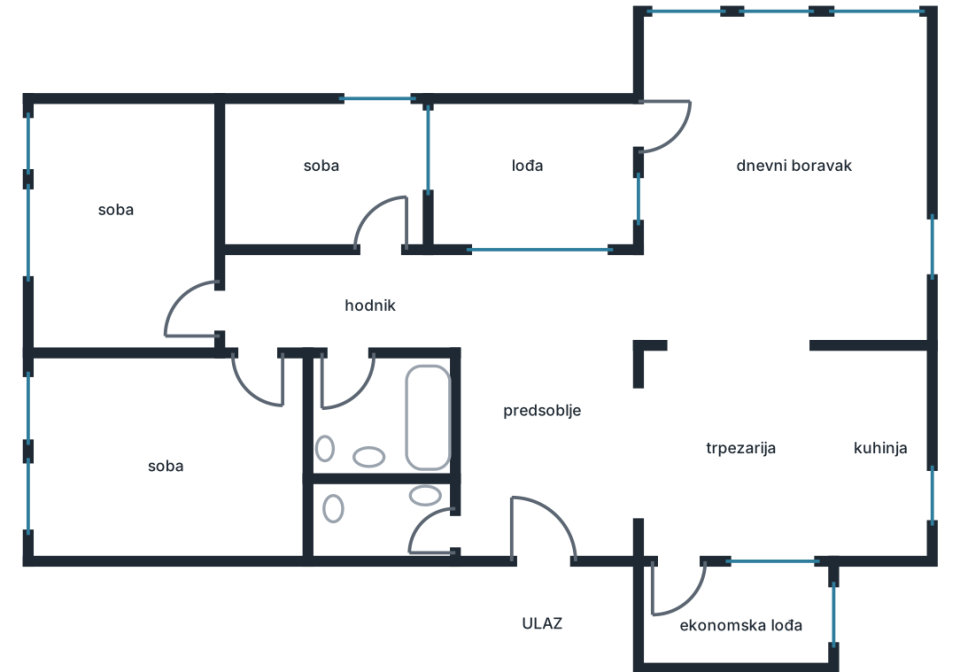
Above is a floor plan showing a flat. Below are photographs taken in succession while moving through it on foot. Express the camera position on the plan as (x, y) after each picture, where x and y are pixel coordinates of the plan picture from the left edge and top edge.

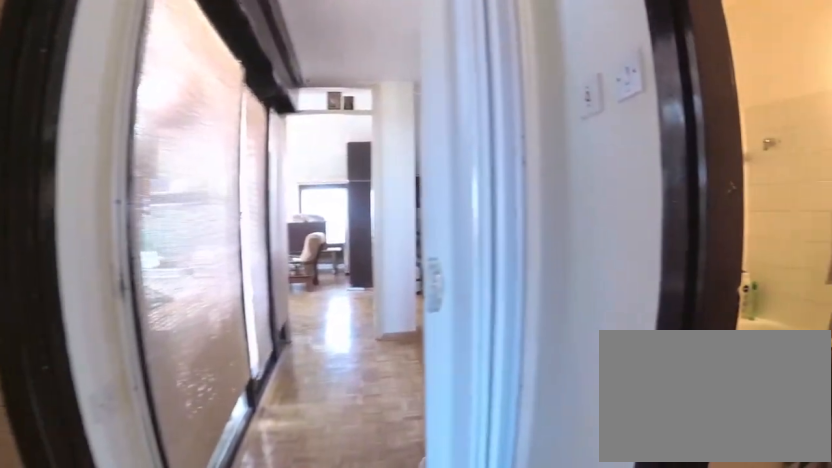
(277, 308)
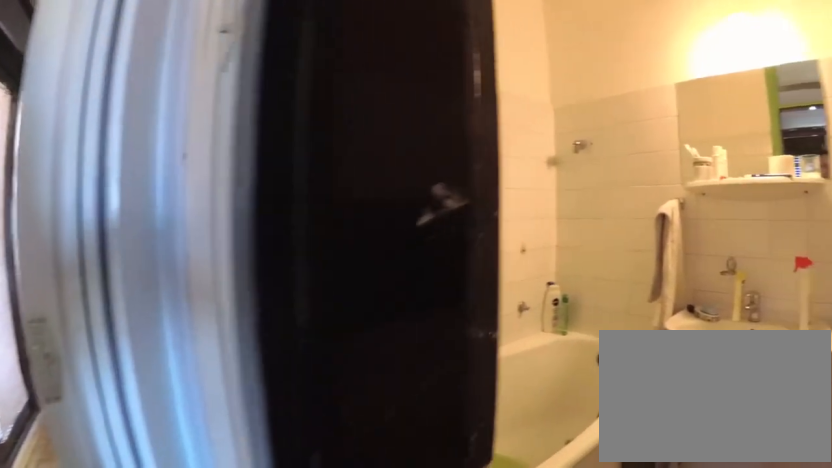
(297, 320)
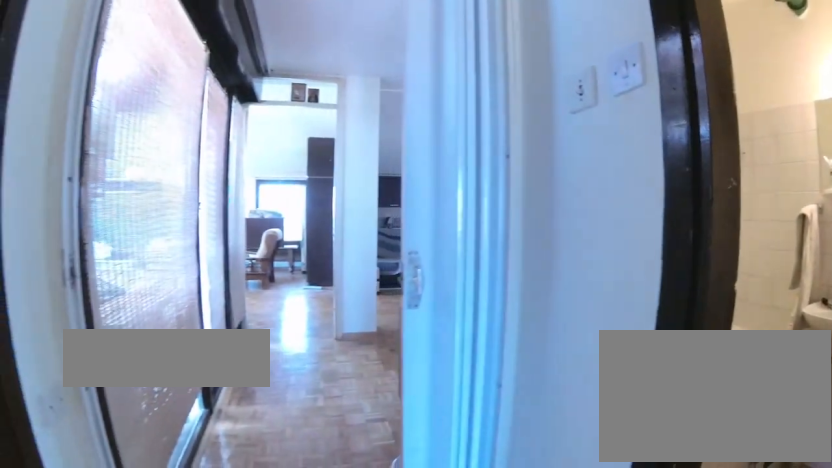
(299, 316)
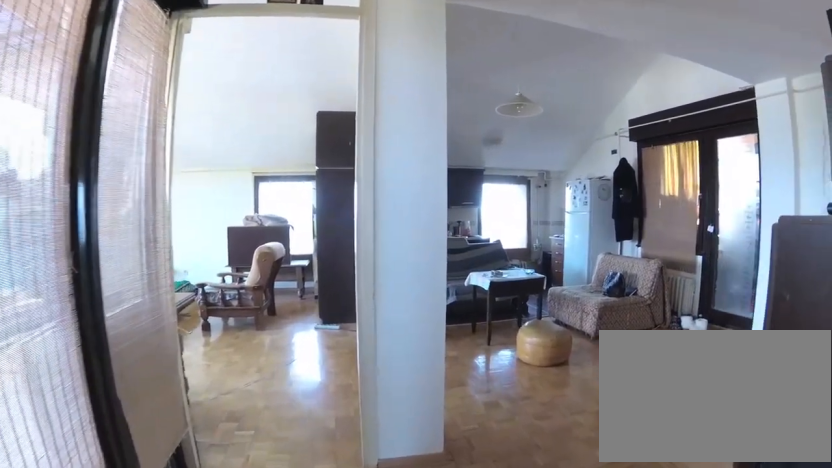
(459, 305)
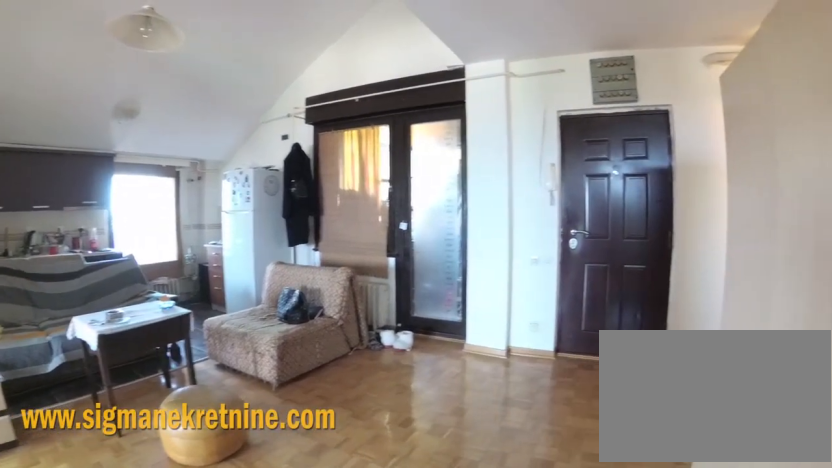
(516, 352)
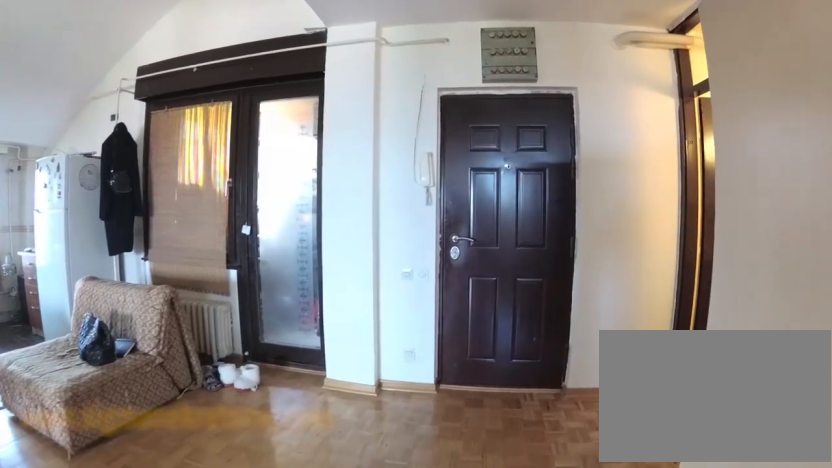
(530, 396)
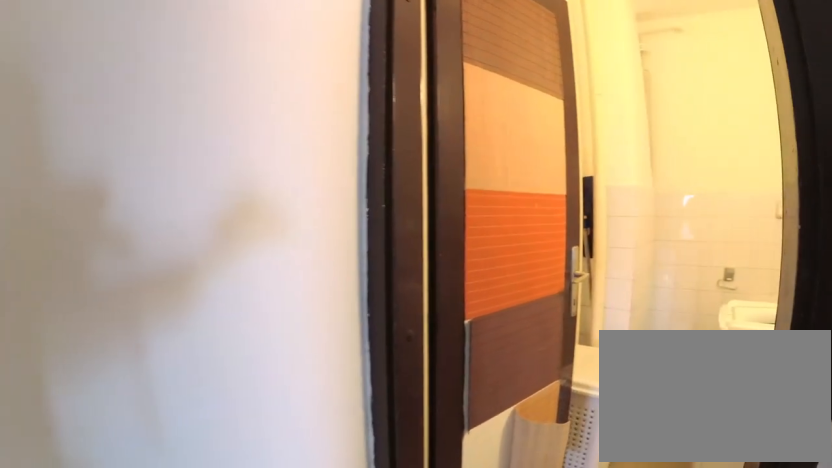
(546, 482)
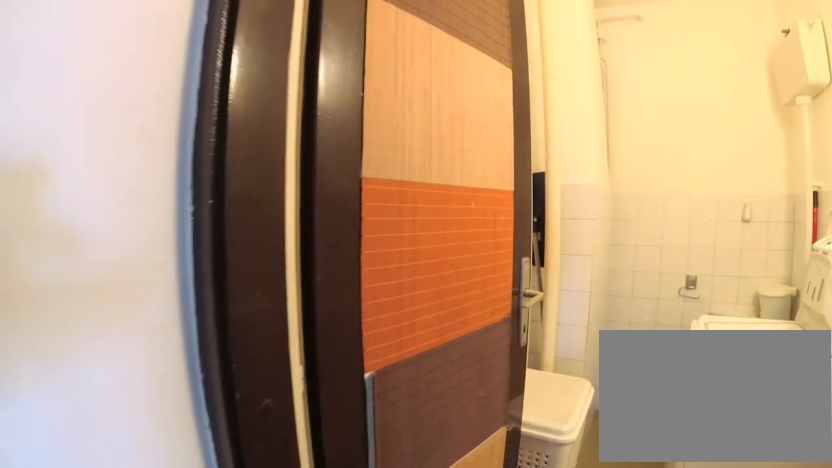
(538, 504)
